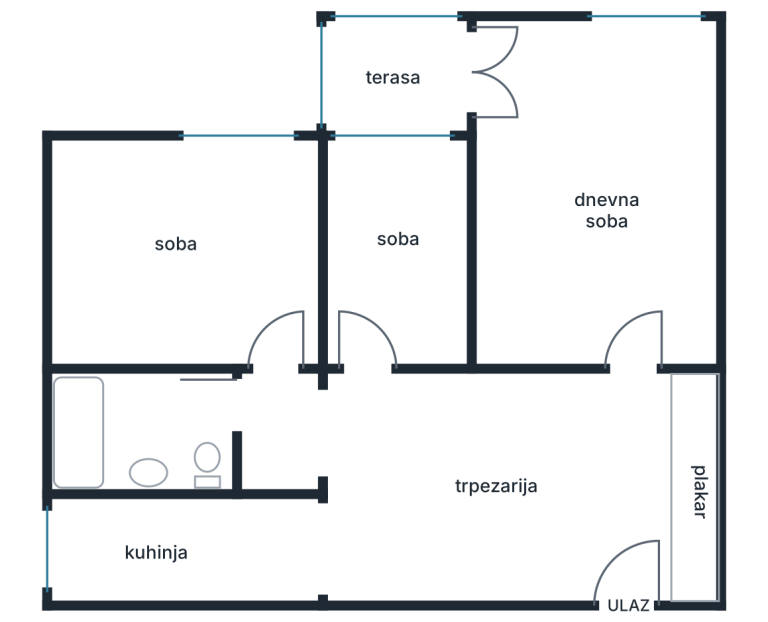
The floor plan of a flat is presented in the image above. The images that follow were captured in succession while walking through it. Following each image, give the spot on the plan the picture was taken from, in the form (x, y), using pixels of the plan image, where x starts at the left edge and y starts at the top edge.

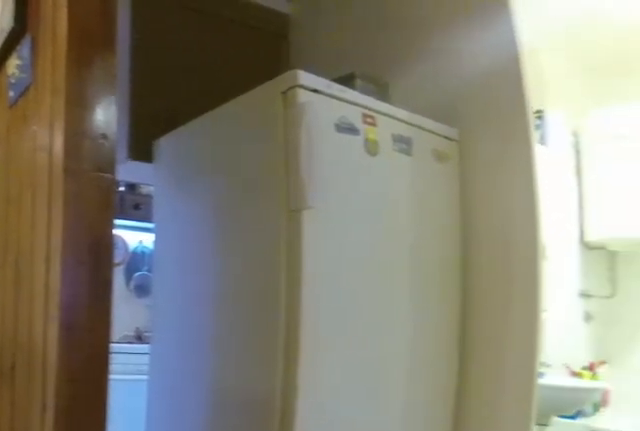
(368, 390)
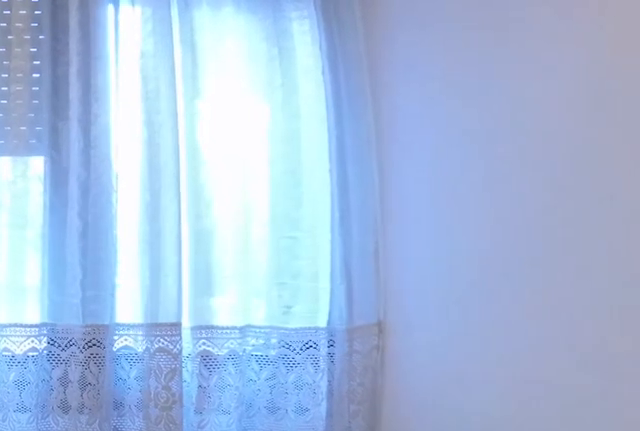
(287, 252)
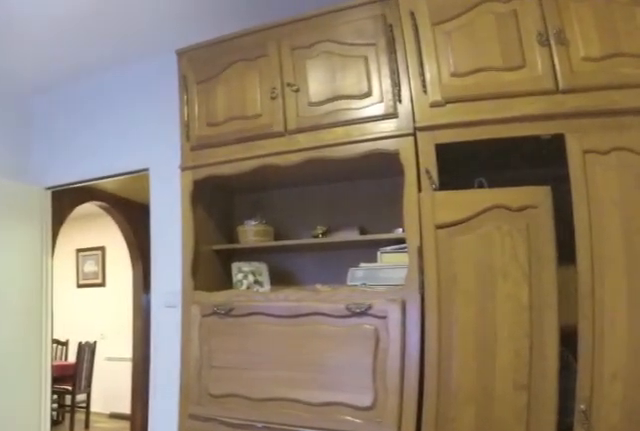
(180, 174)
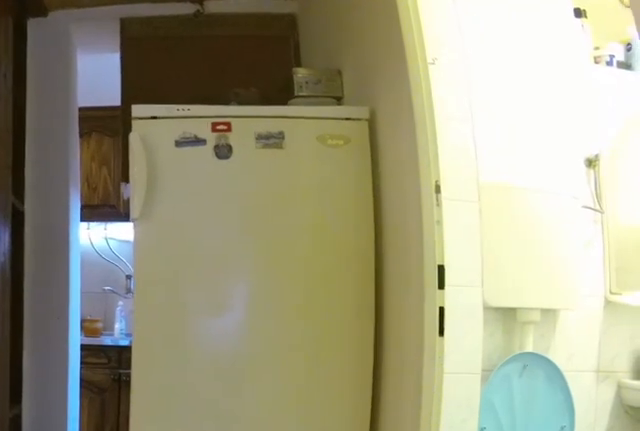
(273, 320)
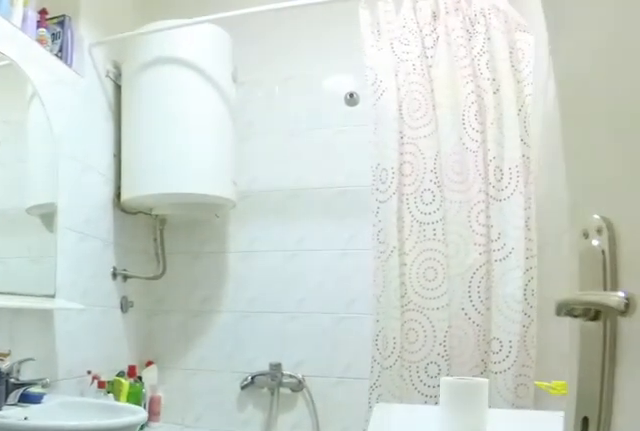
(270, 394)
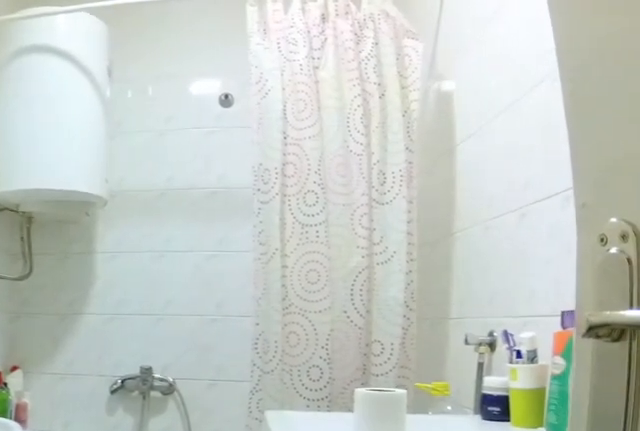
(261, 406)
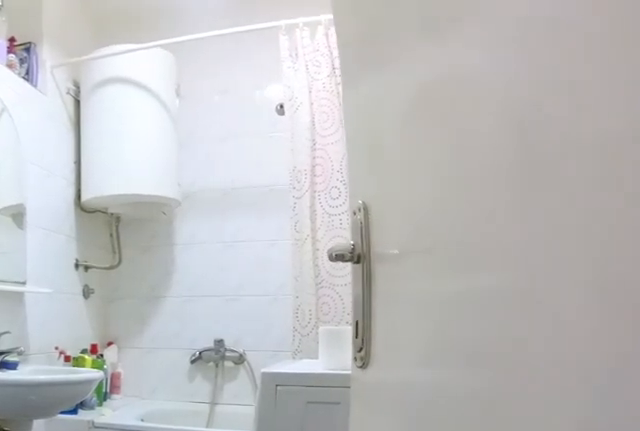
(258, 382)
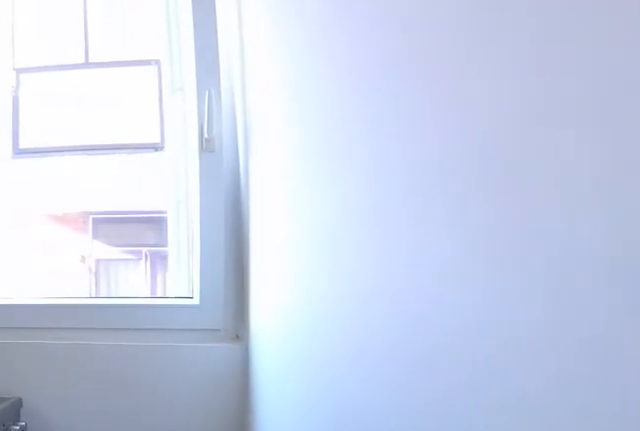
(193, 545)
